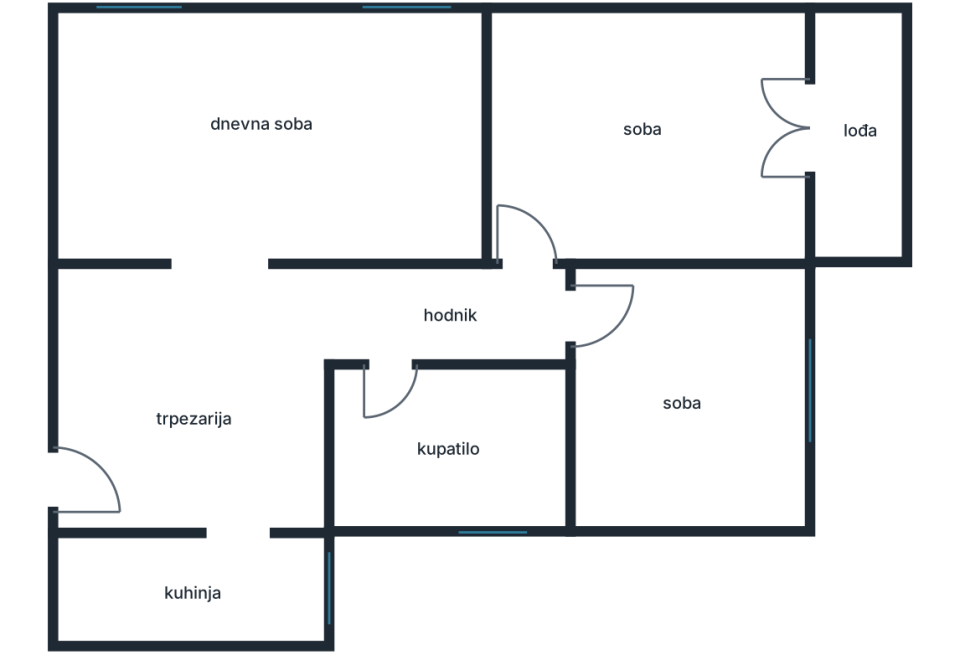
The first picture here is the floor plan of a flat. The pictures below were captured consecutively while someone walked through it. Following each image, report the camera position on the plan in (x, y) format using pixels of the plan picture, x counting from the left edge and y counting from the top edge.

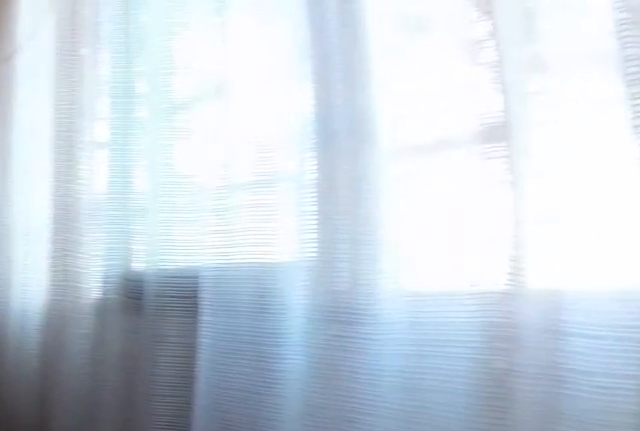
(837, 210)
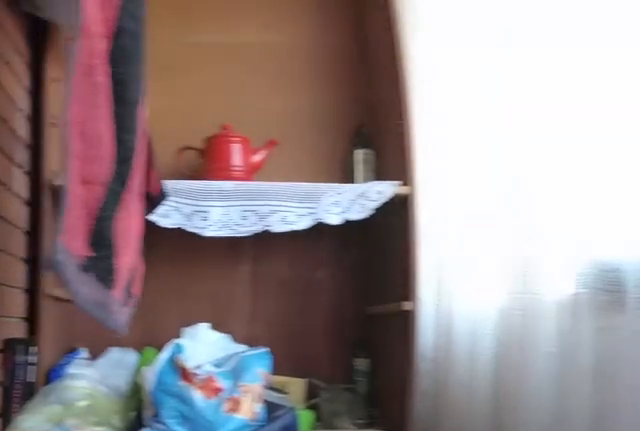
(866, 190)
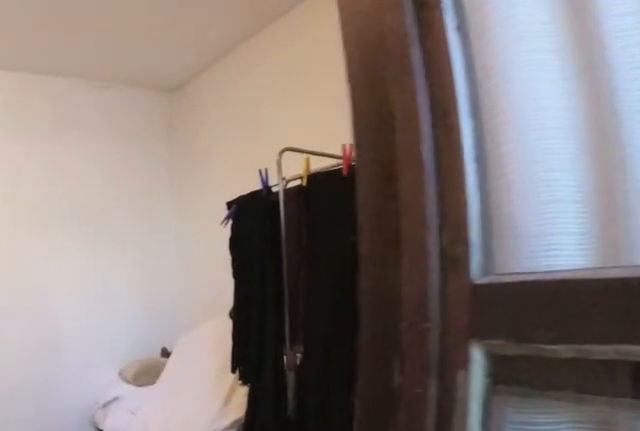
(812, 134)
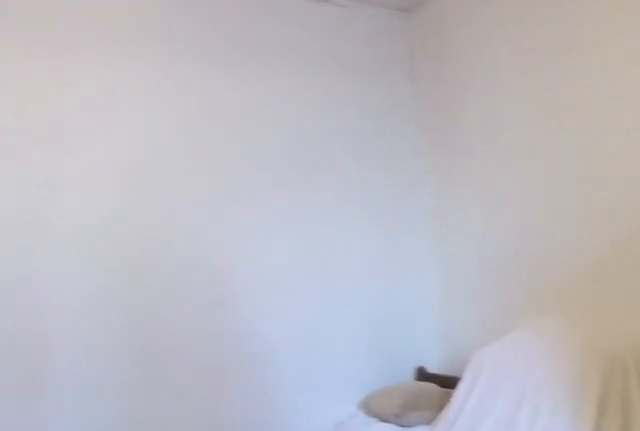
(684, 138)
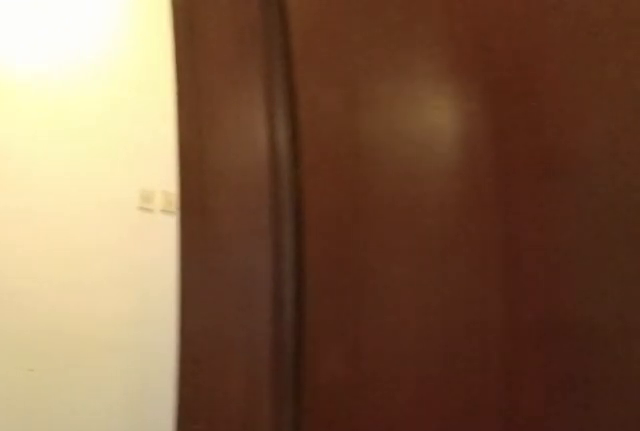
(556, 195)
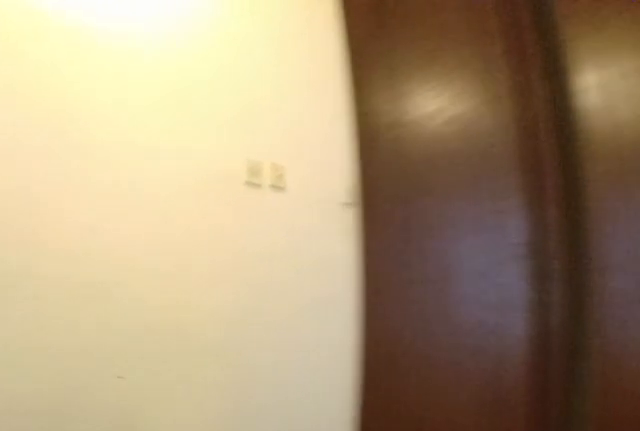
(544, 202)
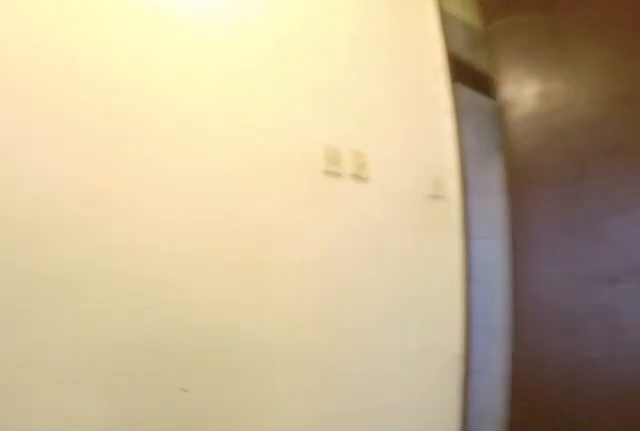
(538, 206)
